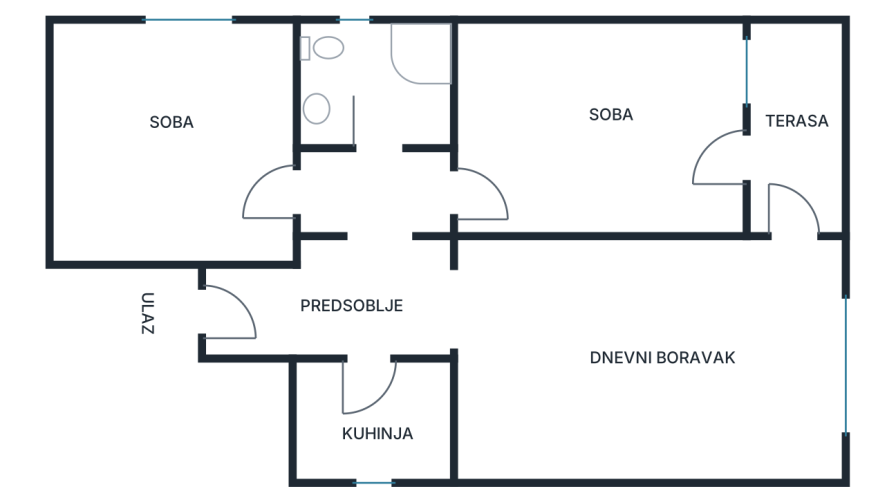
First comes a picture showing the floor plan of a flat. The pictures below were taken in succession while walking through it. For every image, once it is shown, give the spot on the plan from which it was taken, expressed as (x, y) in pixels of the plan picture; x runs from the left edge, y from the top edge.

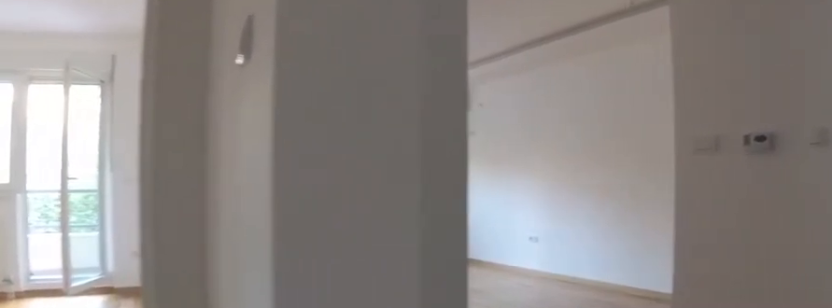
(332, 198)
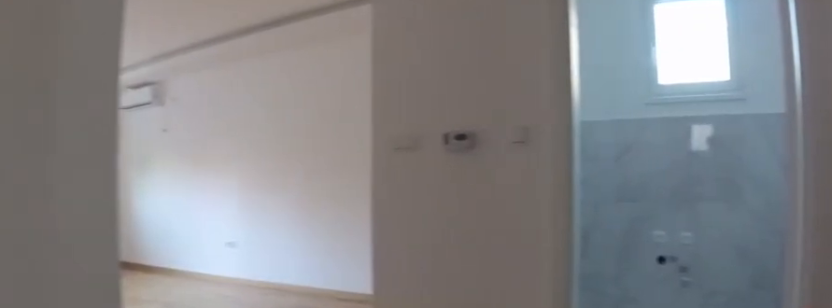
(349, 208)
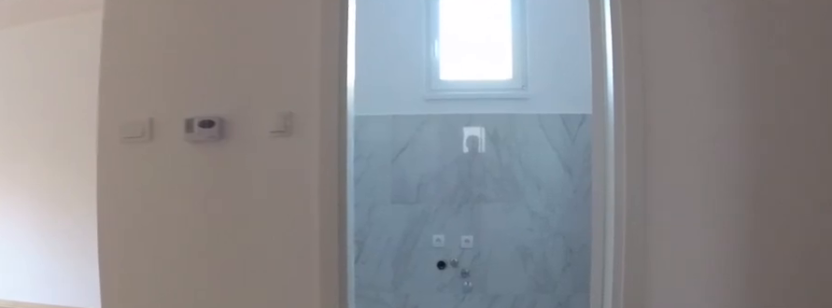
(369, 243)
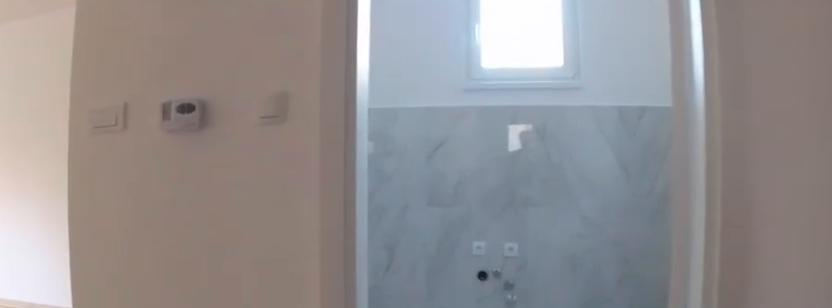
(368, 282)
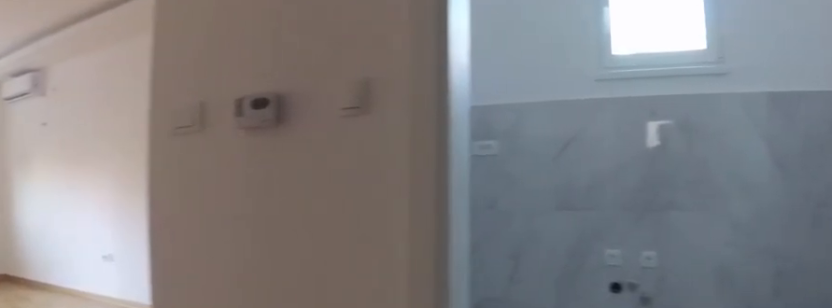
(367, 302)
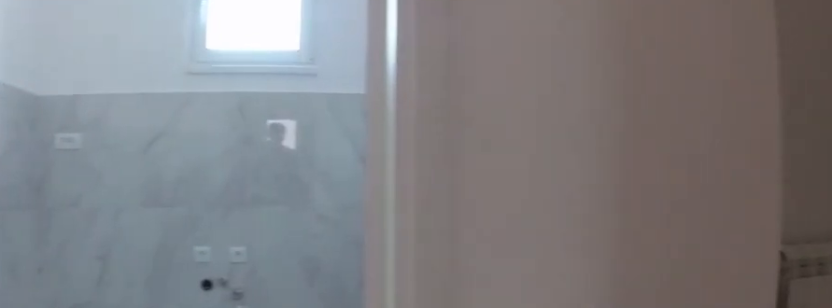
(366, 304)
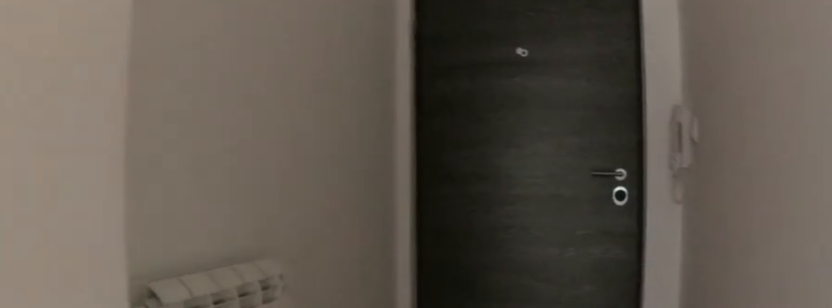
(360, 302)
